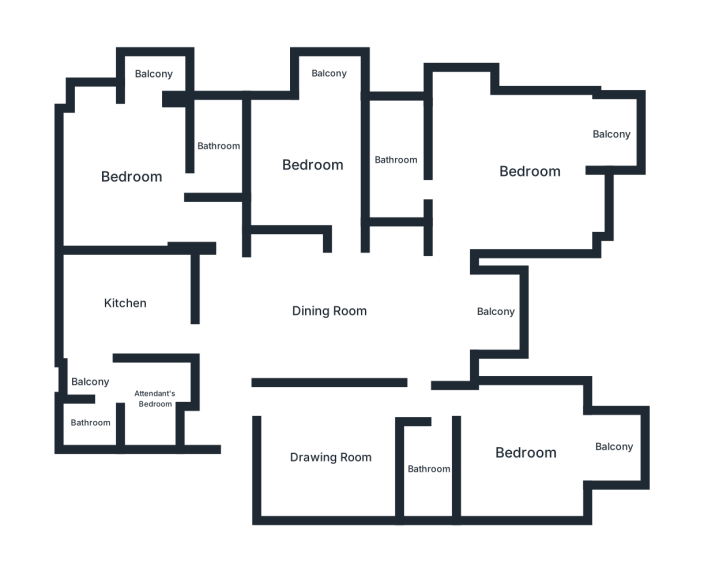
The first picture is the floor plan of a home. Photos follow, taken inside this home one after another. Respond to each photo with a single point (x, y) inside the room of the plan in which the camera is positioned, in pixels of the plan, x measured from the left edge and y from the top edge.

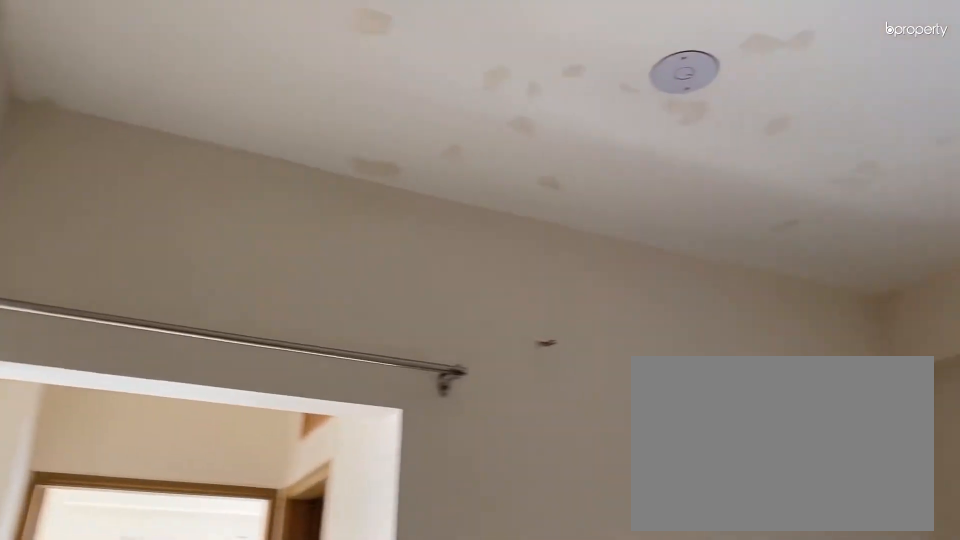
(332, 459)
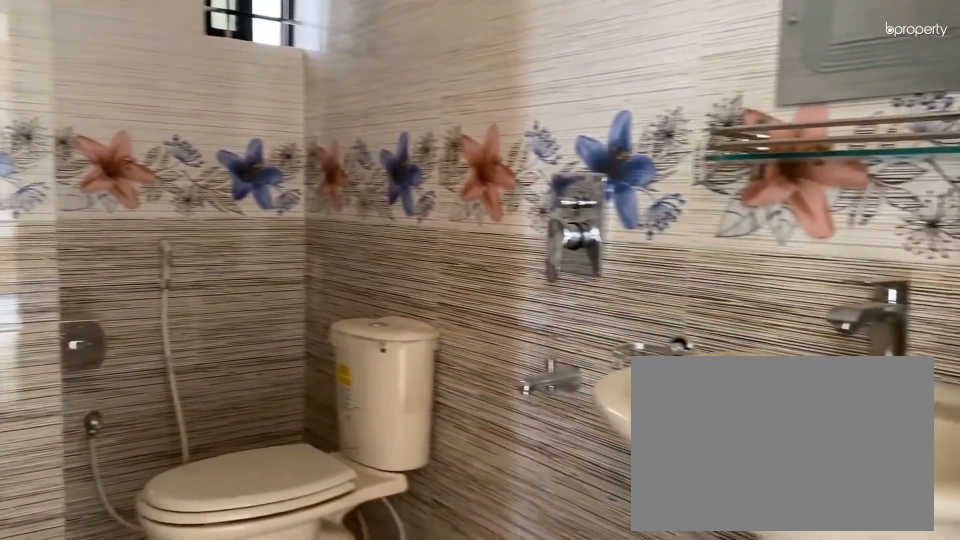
(428, 468)
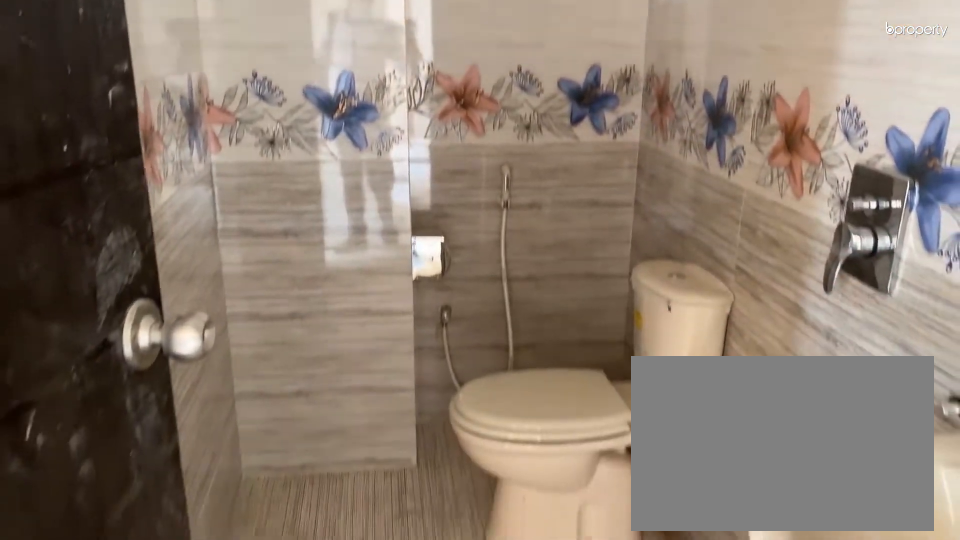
(428, 468)
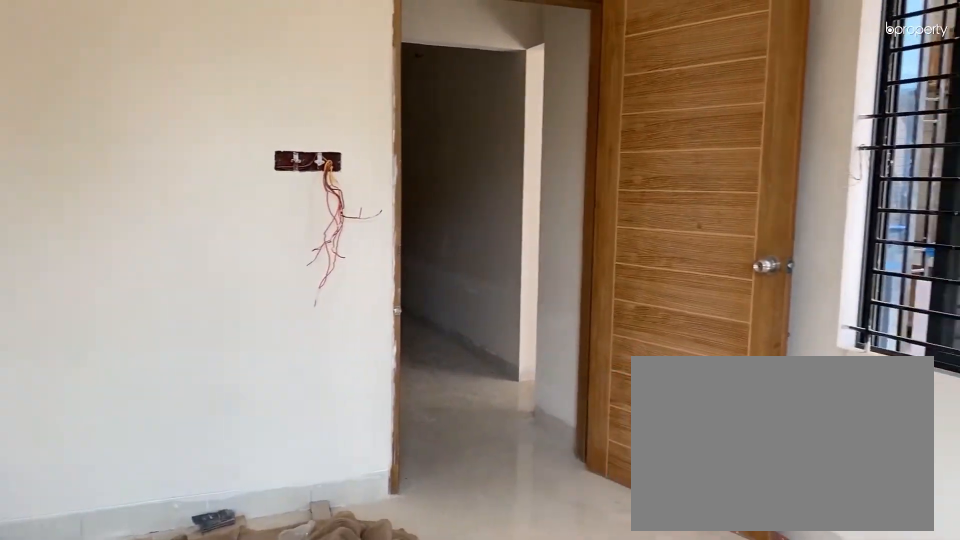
(521, 451)
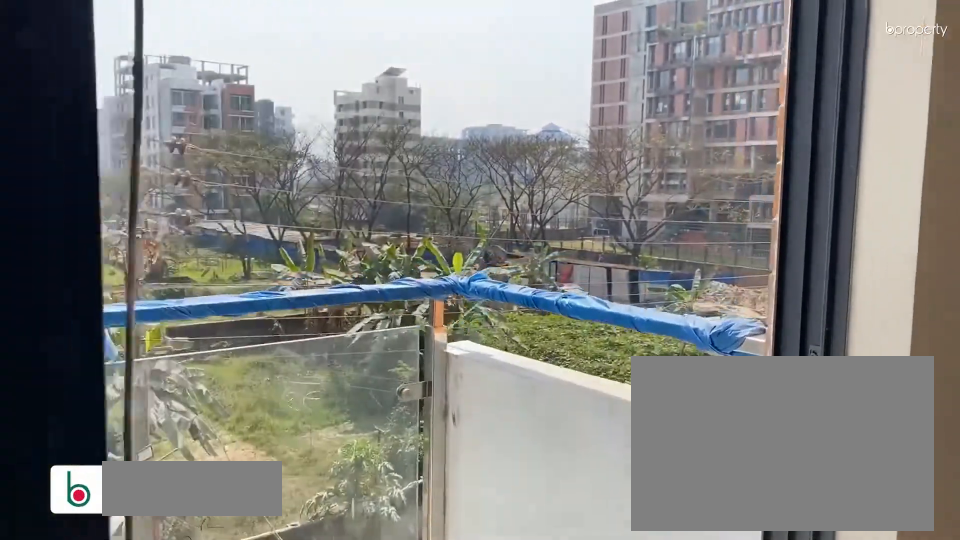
(616, 446)
